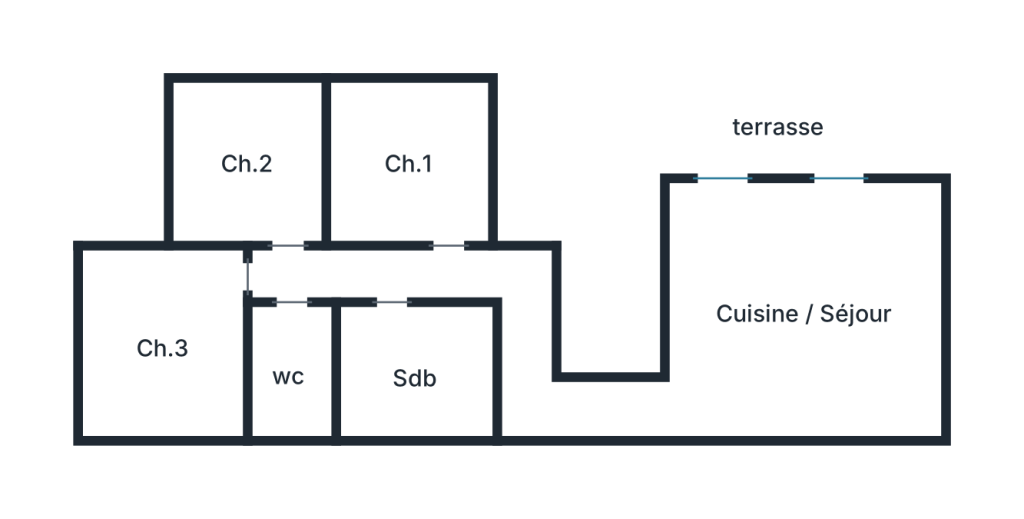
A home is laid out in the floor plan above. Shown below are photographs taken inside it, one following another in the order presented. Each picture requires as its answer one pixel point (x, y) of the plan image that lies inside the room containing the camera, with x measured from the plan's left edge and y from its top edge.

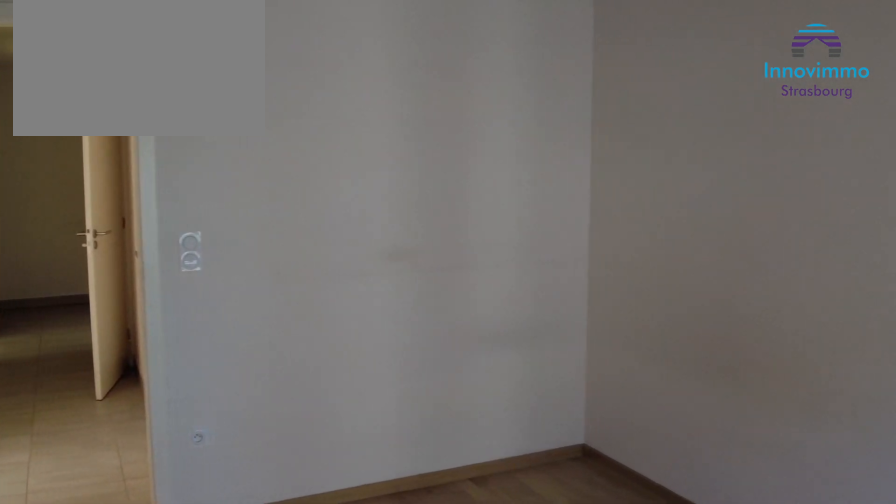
(173, 348)
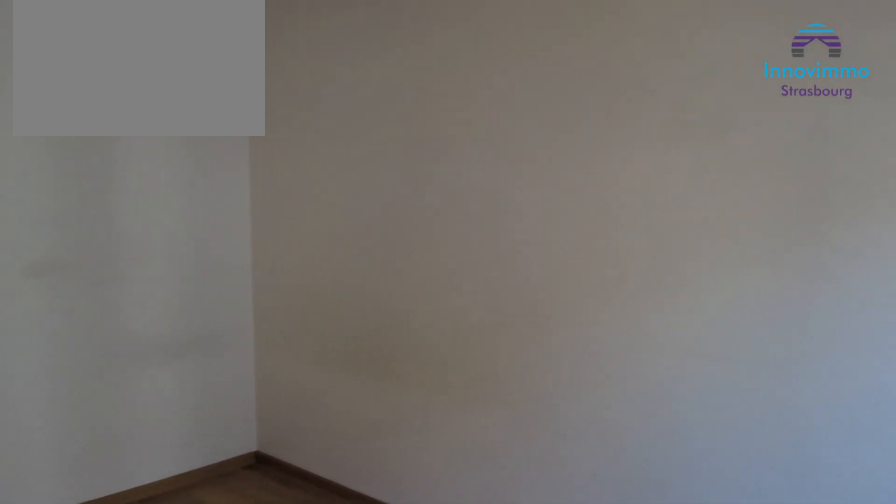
(173, 348)
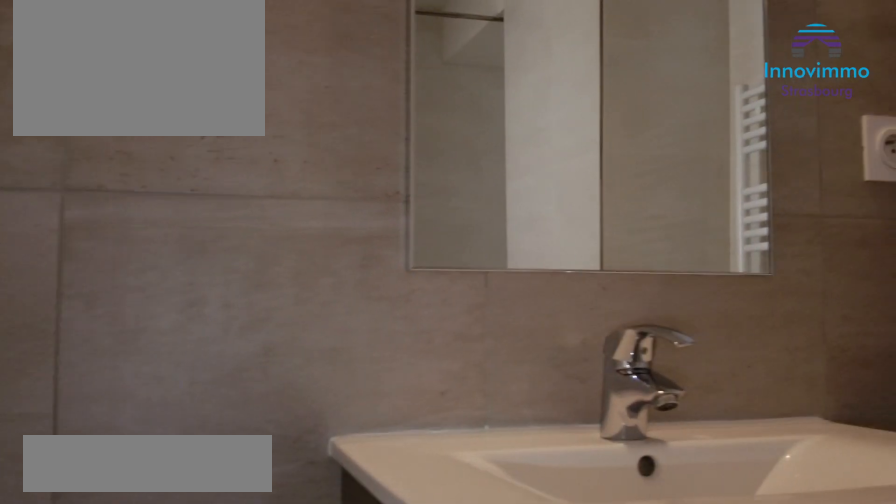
(428, 373)
